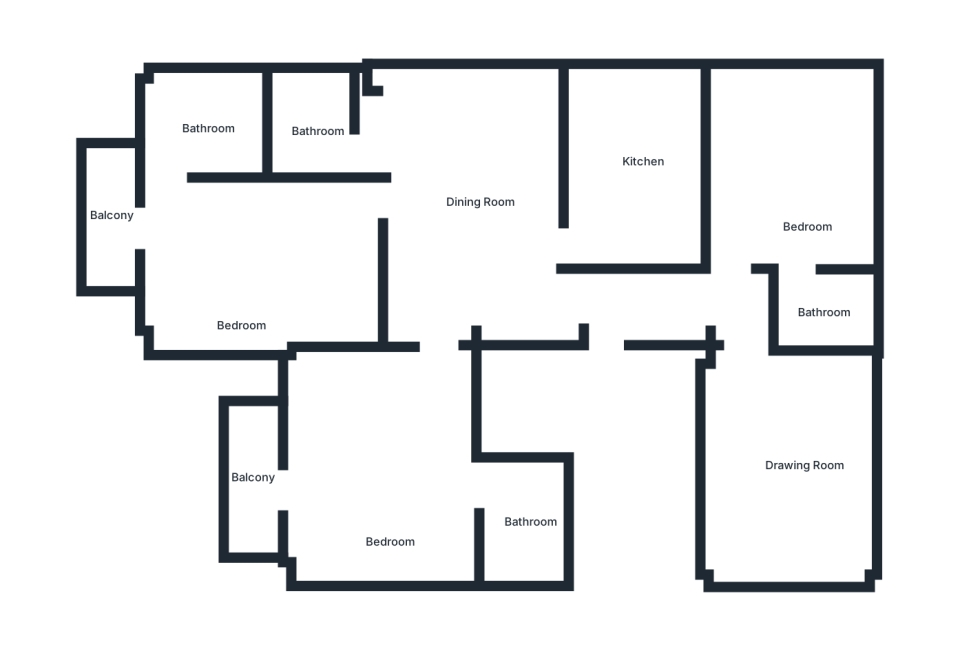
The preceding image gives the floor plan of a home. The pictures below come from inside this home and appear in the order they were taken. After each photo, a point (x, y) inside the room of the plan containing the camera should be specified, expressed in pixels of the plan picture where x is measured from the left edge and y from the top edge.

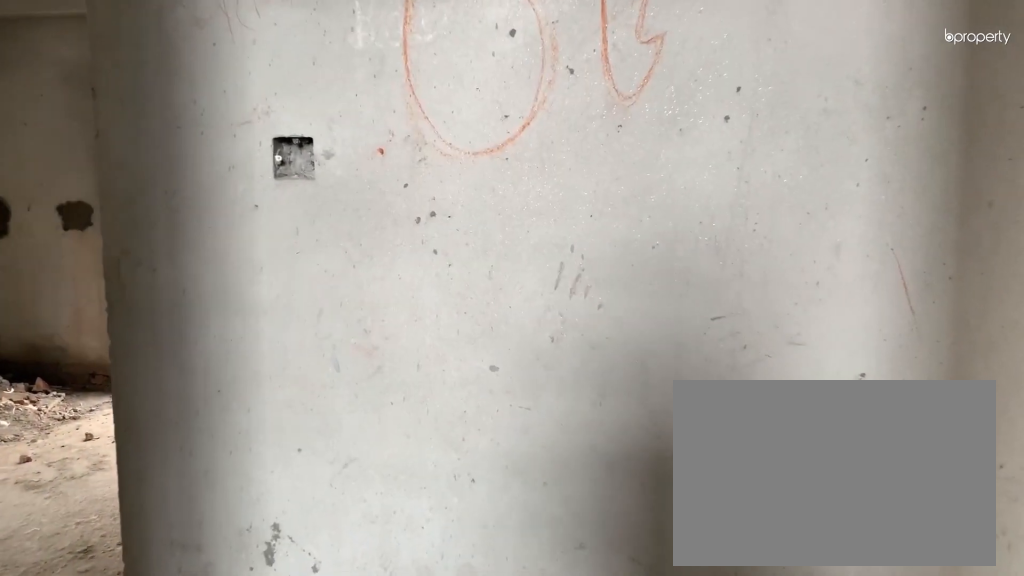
(569, 306)
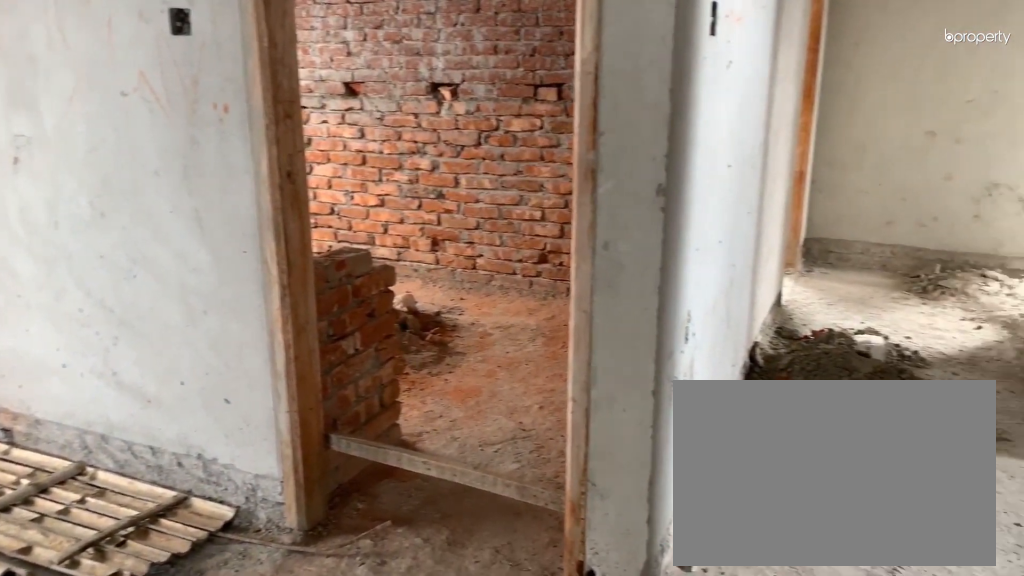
(465, 185)
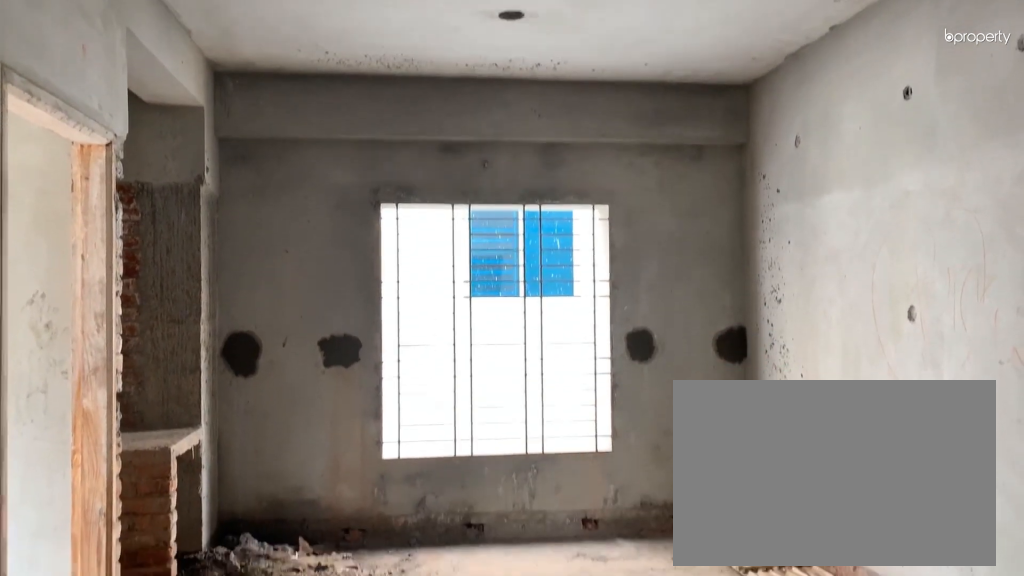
(465, 186)
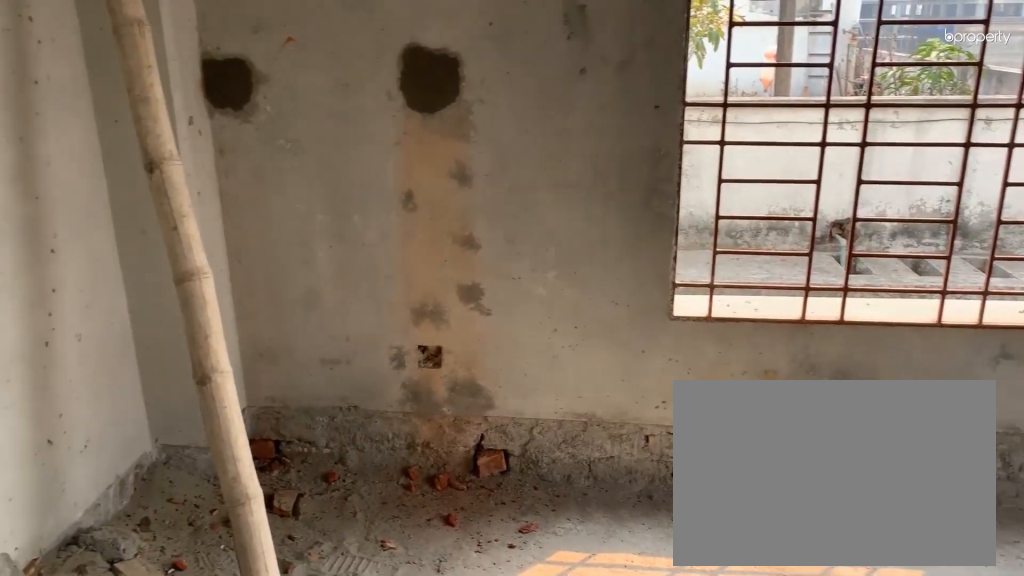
(803, 449)
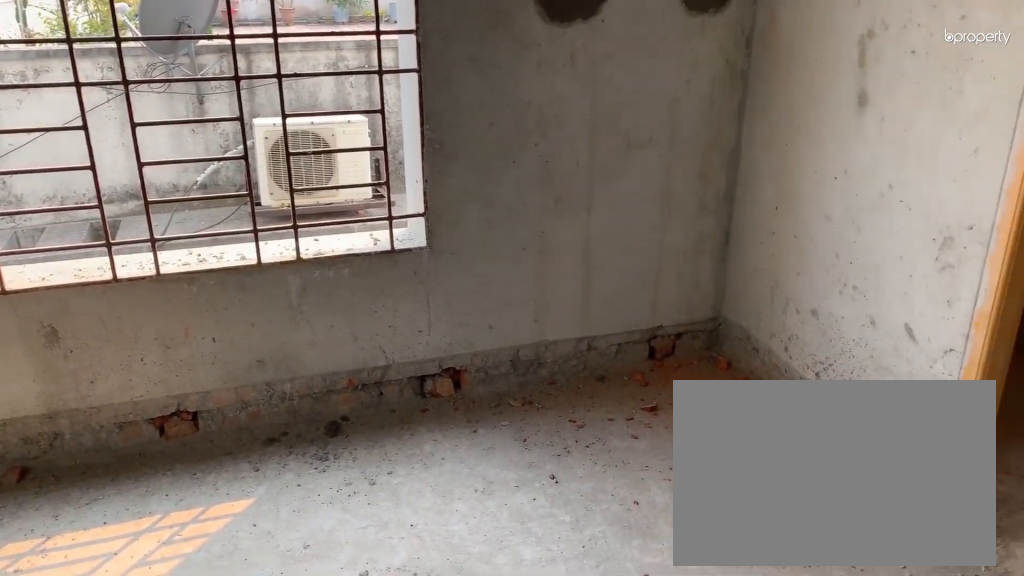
(803, 186)
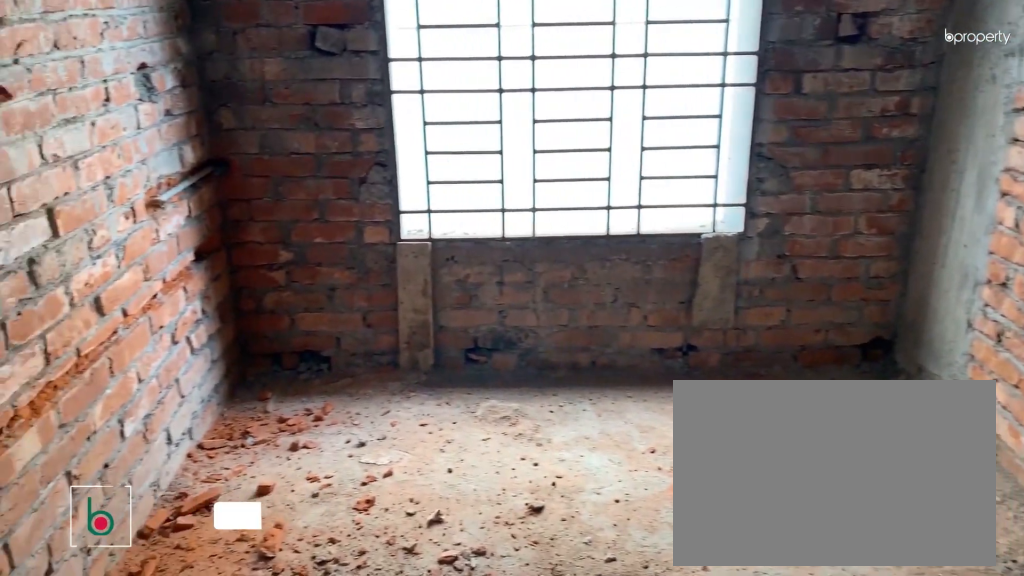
(642, 156)
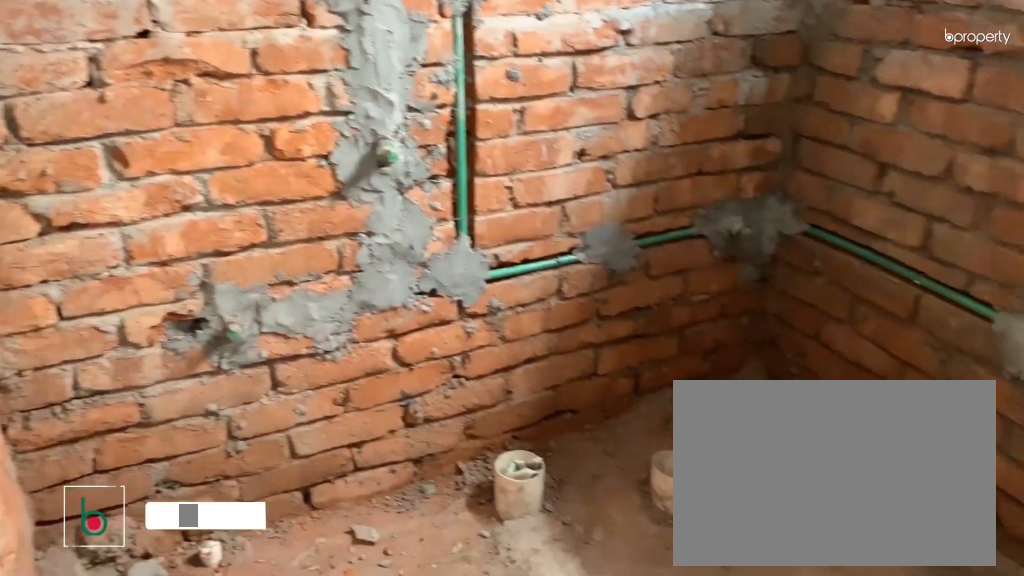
(320, 123)
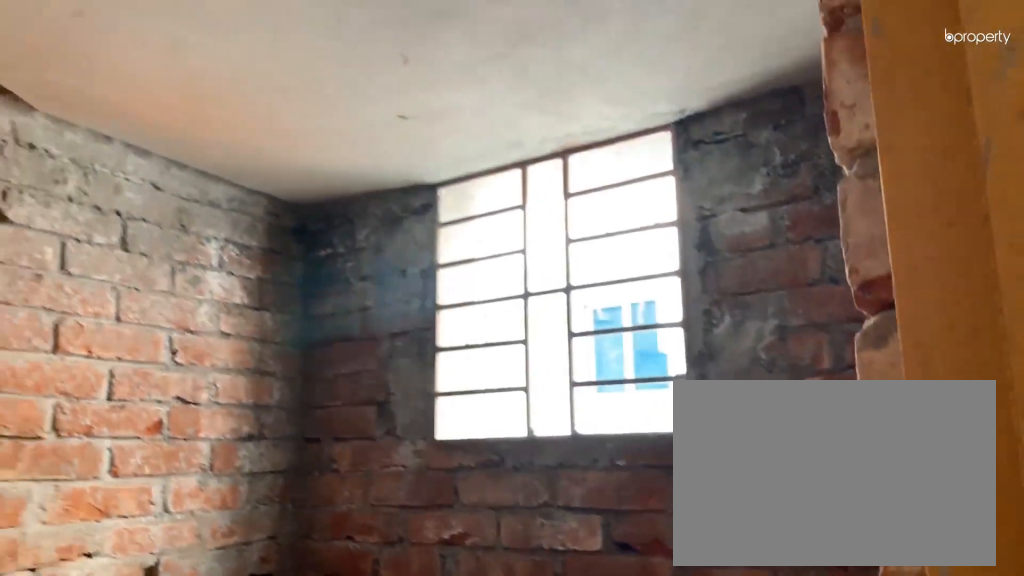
(320, 123)
